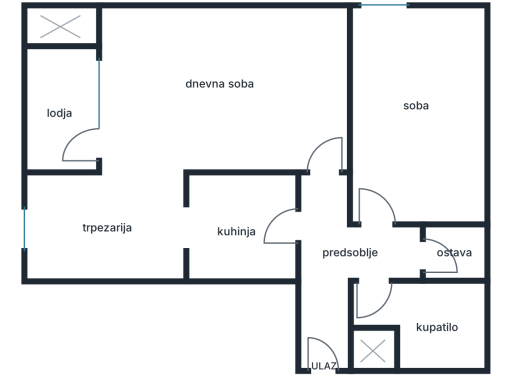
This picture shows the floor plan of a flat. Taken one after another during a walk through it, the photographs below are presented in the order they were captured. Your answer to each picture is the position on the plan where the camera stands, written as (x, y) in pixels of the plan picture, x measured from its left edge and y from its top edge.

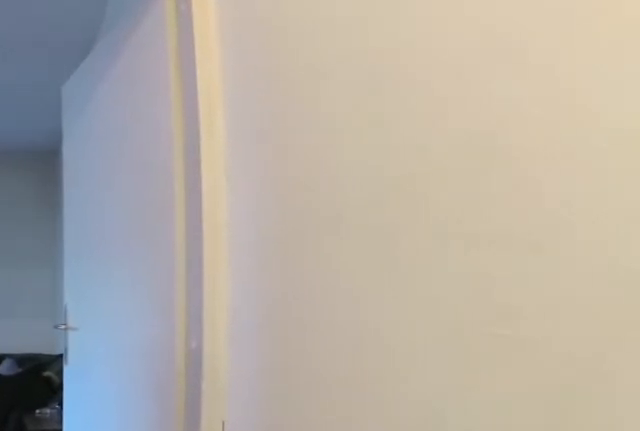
(321, 251)
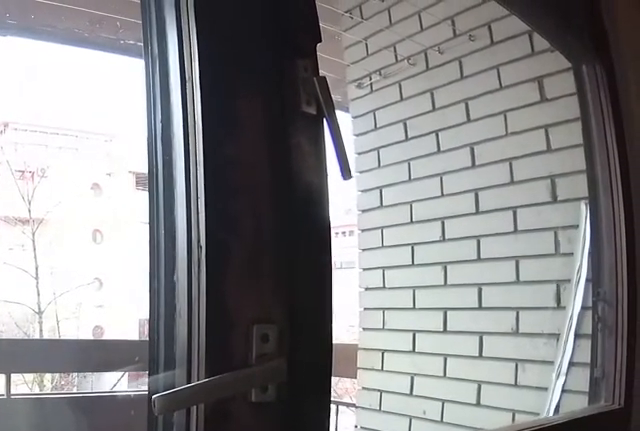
(124, 112)
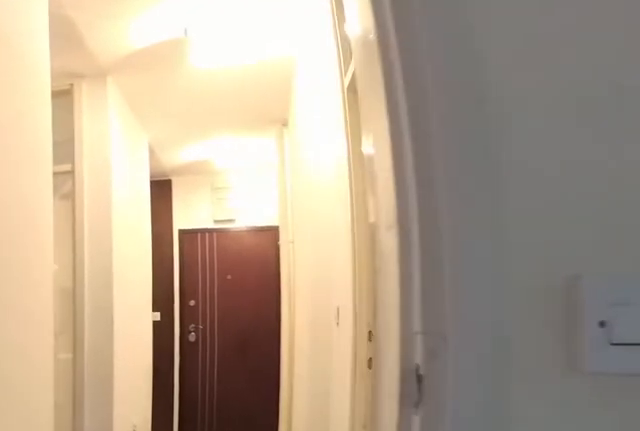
(323, 143)
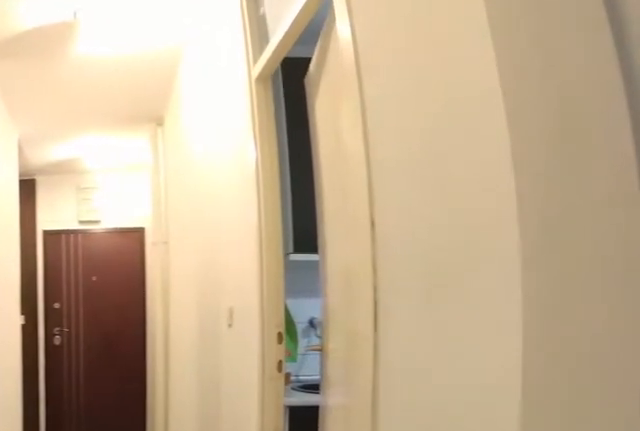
(316, 148)
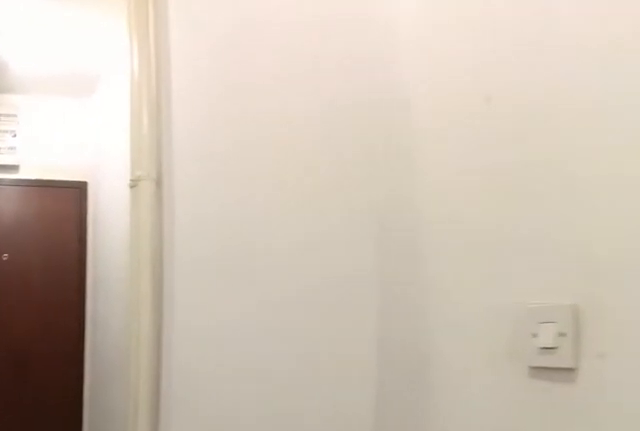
(316, 229)
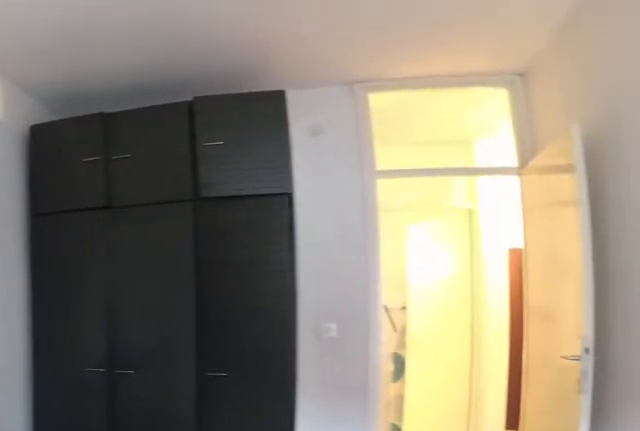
(377, 28)
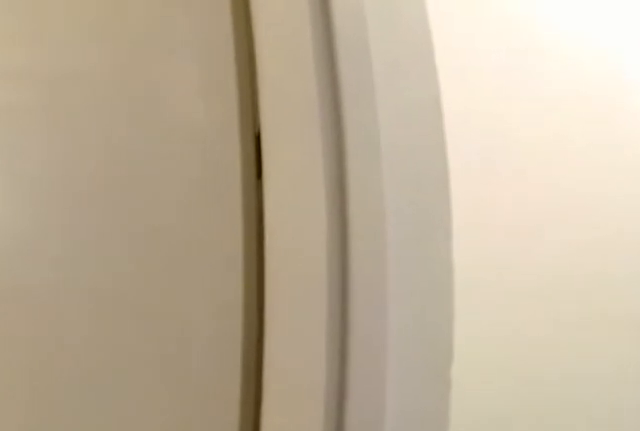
(387, 248)
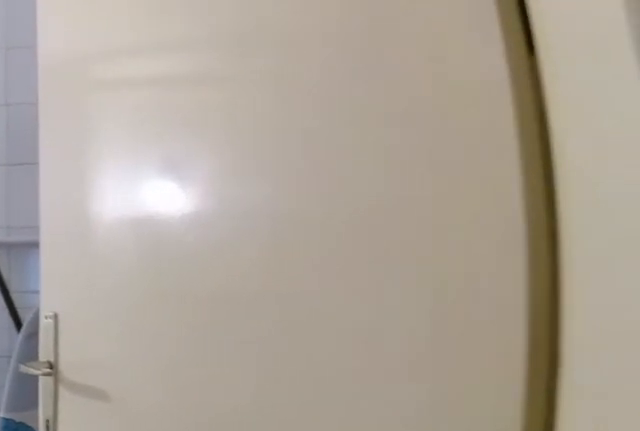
(386, 248)
